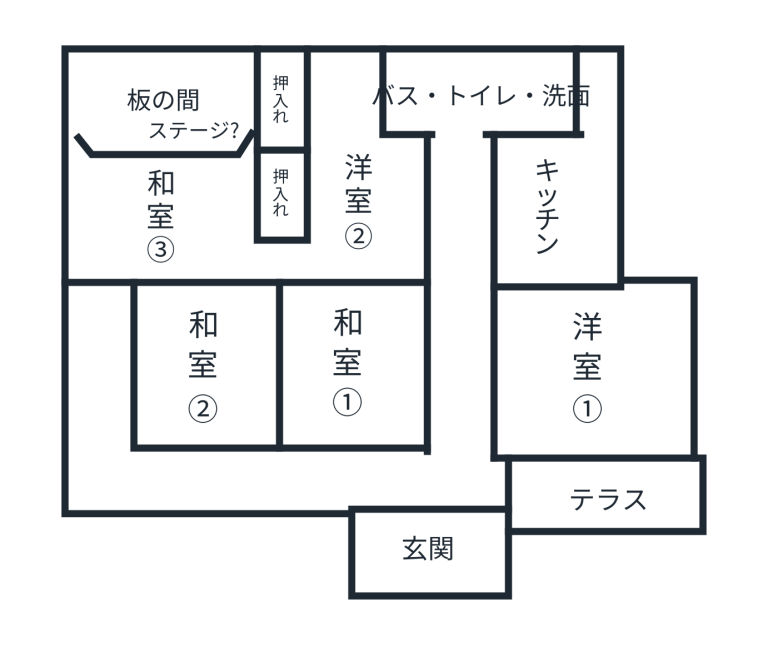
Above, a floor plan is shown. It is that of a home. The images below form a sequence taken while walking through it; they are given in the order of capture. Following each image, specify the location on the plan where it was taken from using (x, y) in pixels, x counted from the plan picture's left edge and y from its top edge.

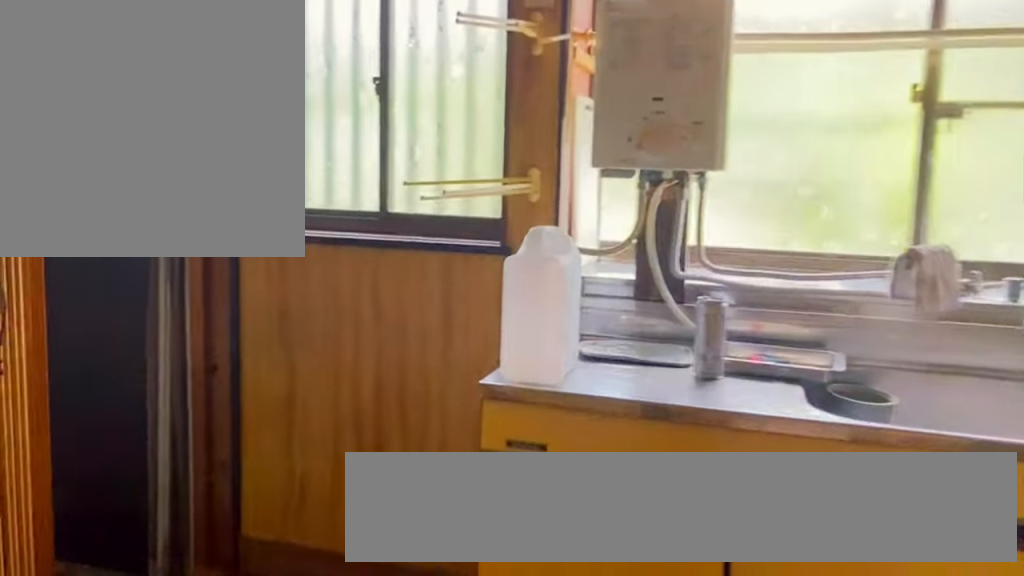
(553, 213)
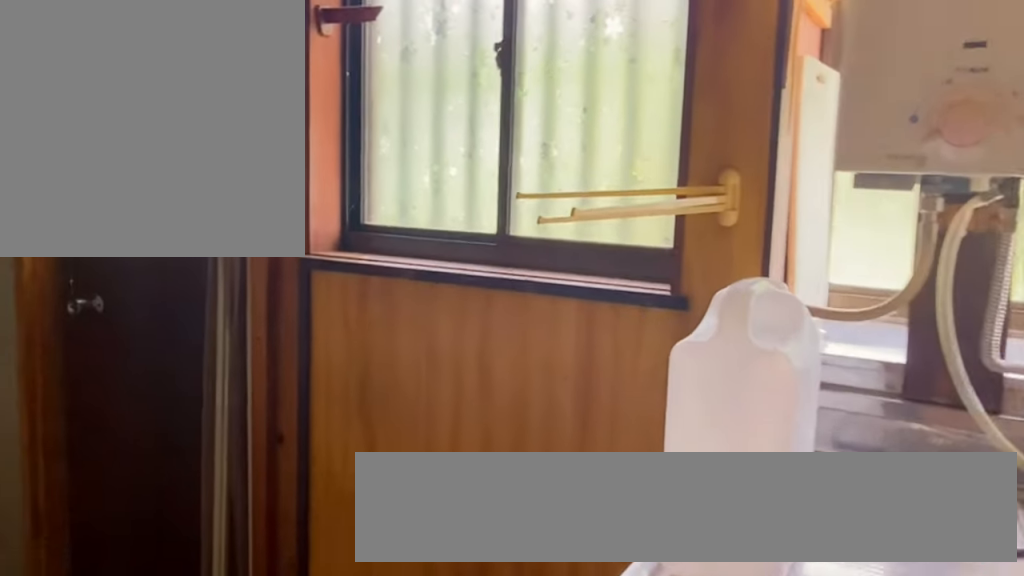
(550, 211)
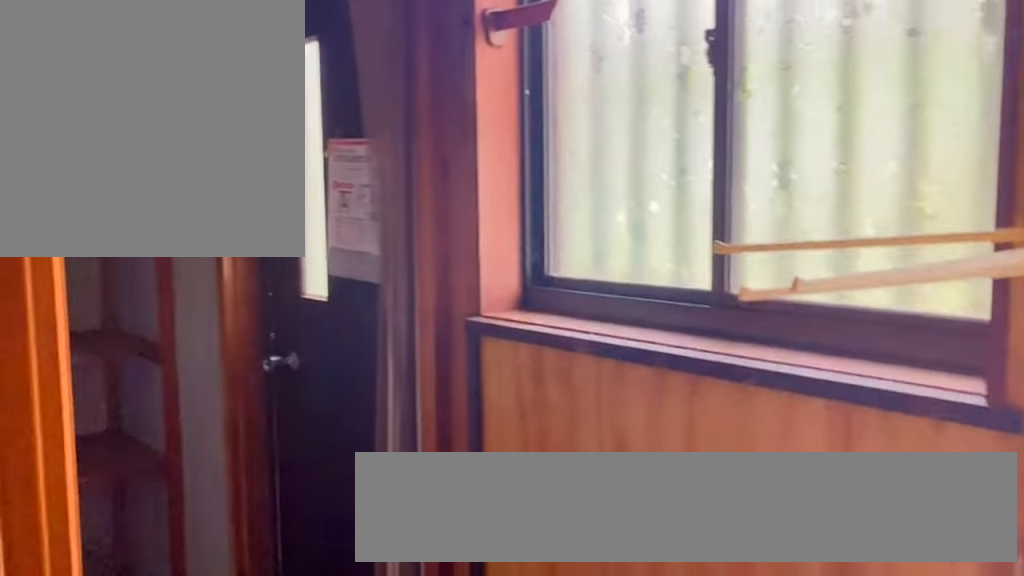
(548, 208)
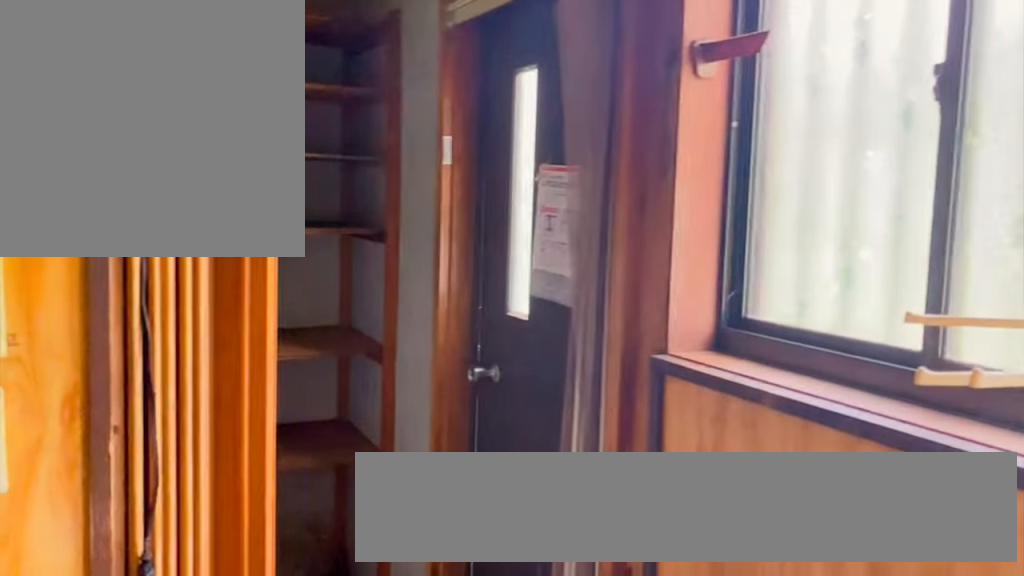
(545, 206)
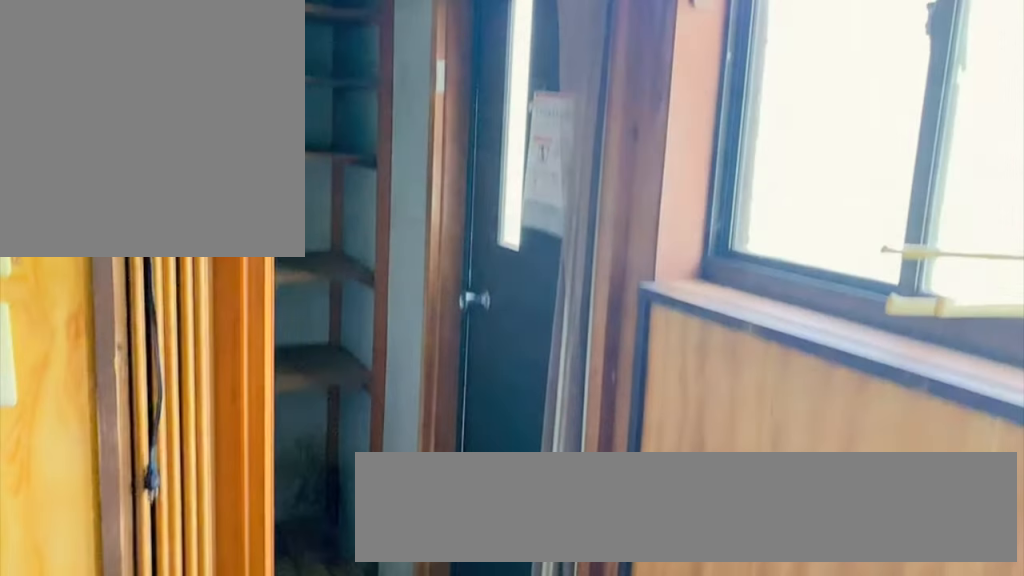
(537, 204)
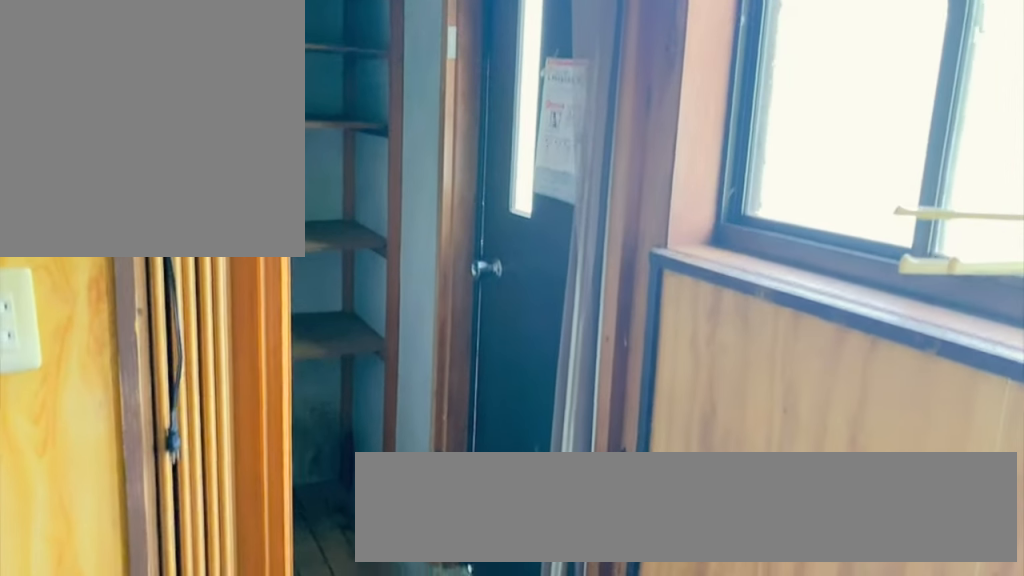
(534, 203)
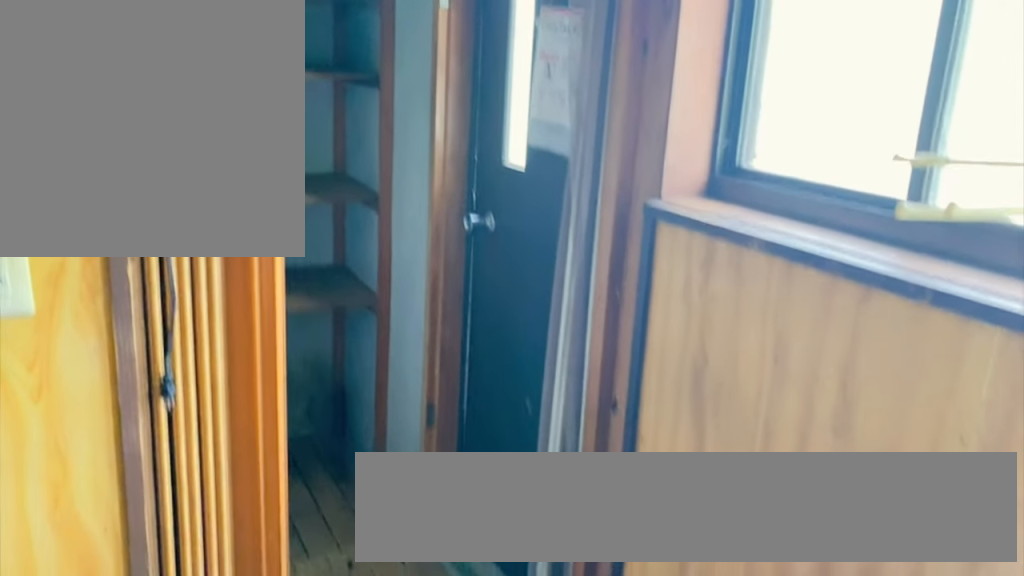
(530, 202)
